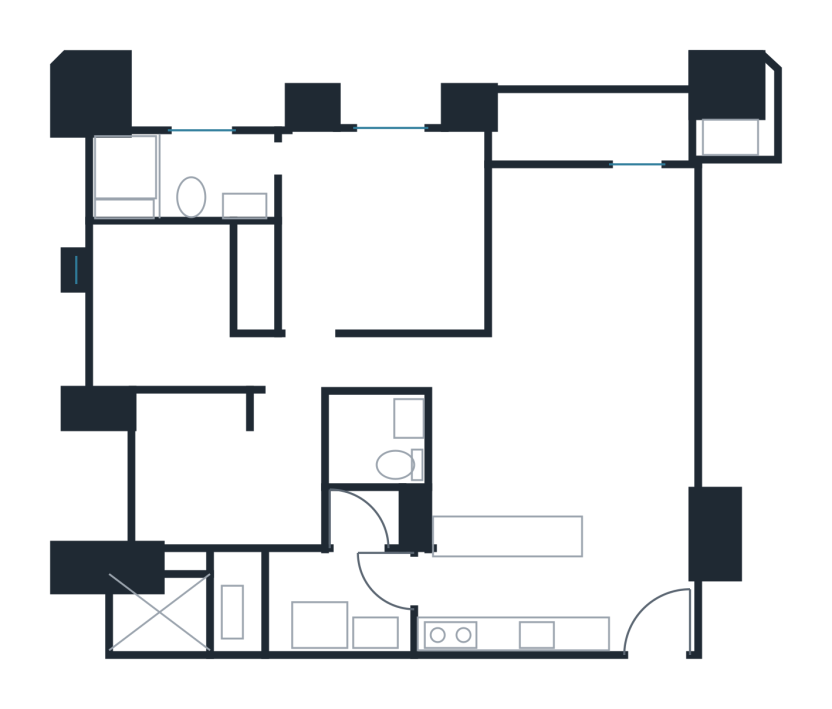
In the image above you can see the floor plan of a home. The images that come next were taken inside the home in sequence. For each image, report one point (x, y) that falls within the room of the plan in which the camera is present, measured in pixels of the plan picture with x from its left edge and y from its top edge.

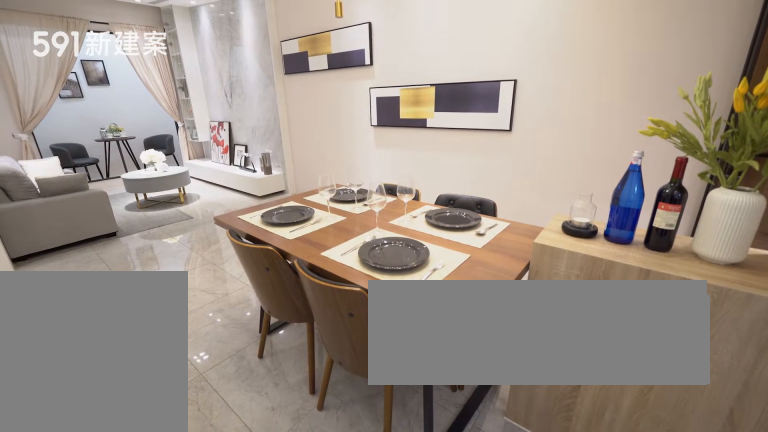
(523, 448)
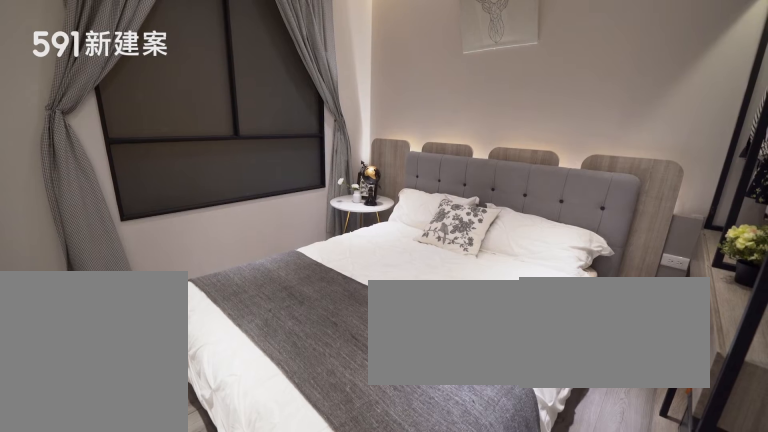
(386, 230)
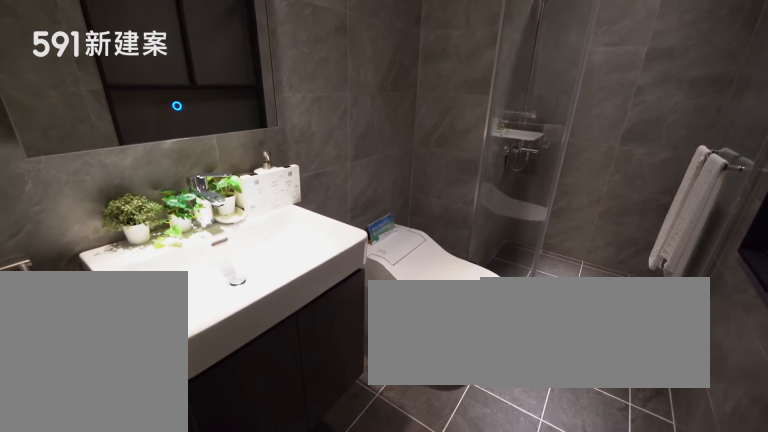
(183, 180)
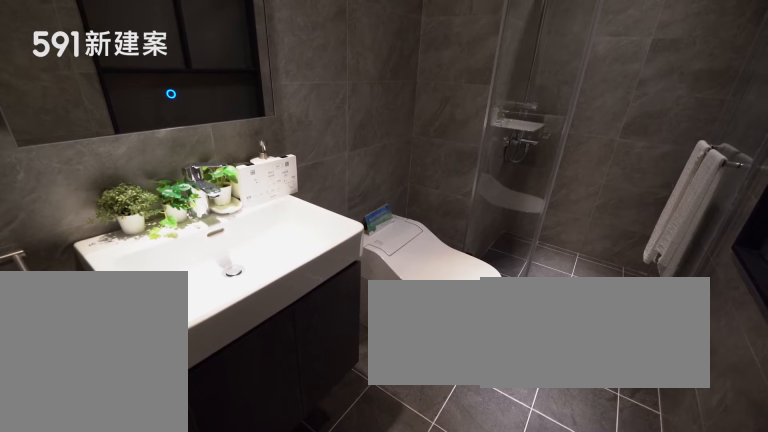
(183, 180)
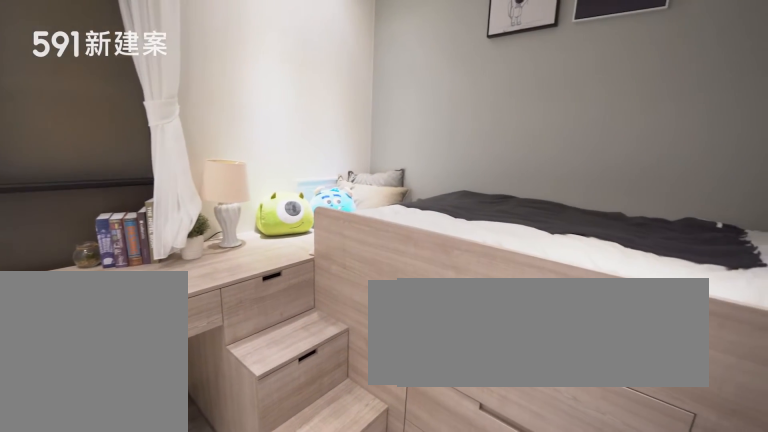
(183, 305)
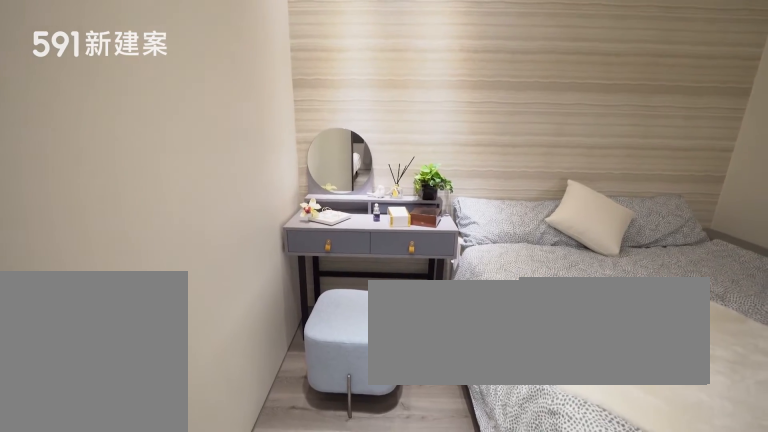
(227, 469)
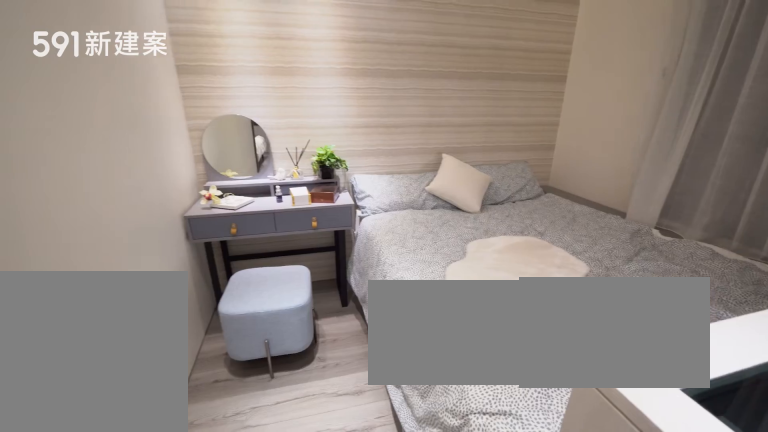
(227, 469)
